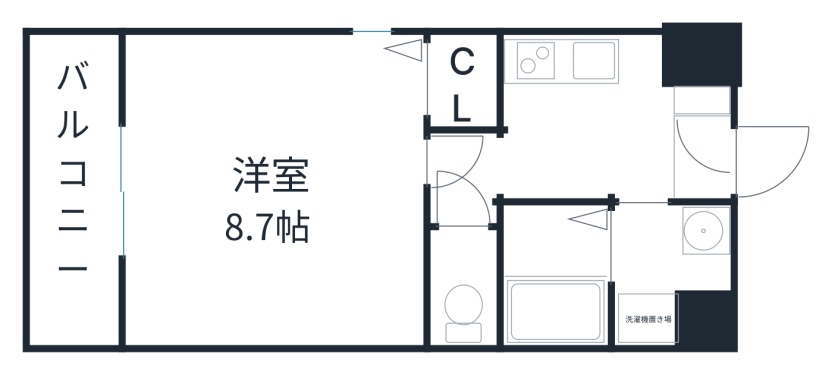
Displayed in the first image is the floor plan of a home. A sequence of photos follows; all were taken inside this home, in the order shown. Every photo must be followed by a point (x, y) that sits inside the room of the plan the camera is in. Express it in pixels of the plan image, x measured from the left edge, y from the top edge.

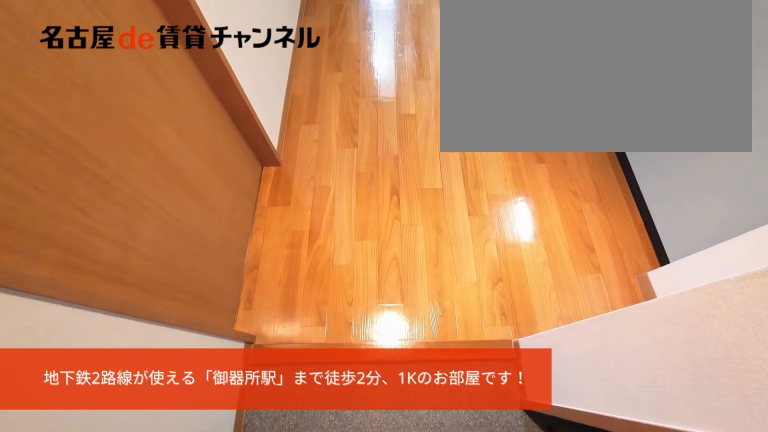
(706, 159)
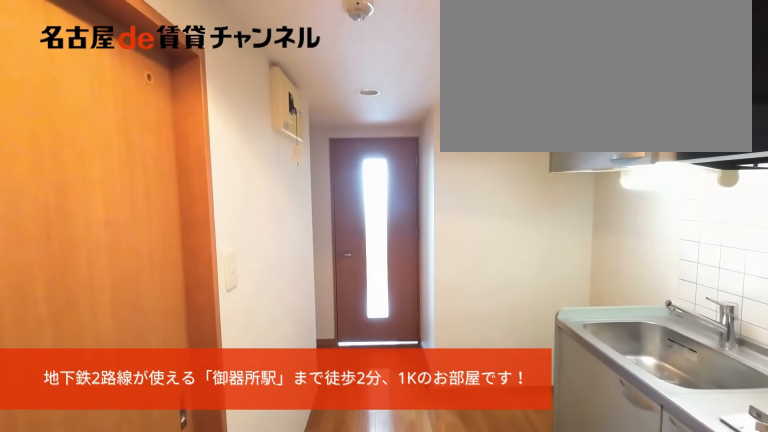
(706, 159)
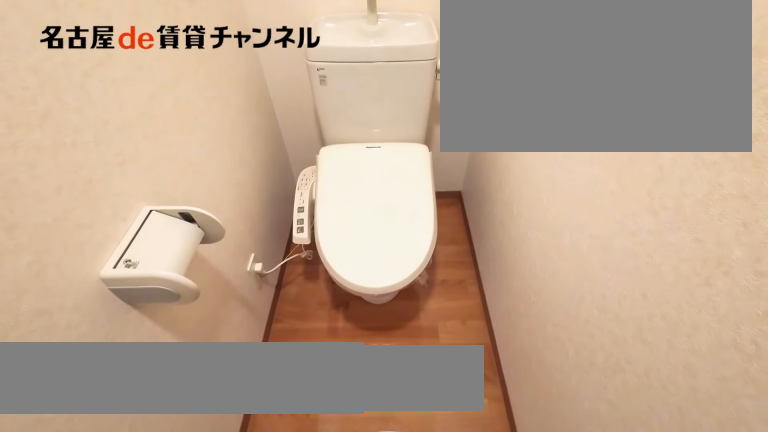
(464, 287)
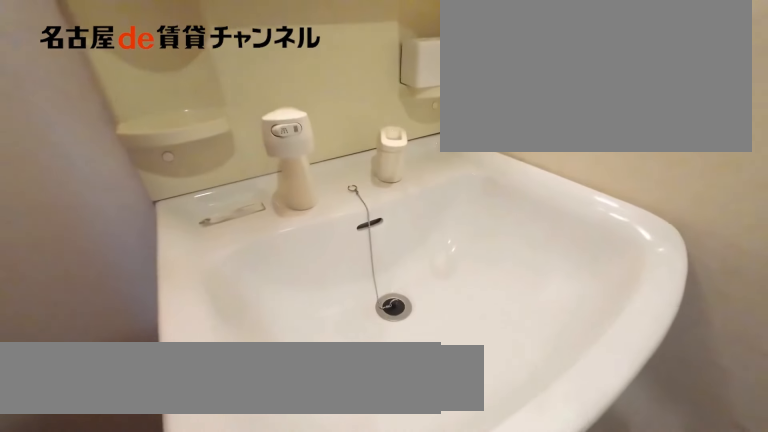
(673, 273)
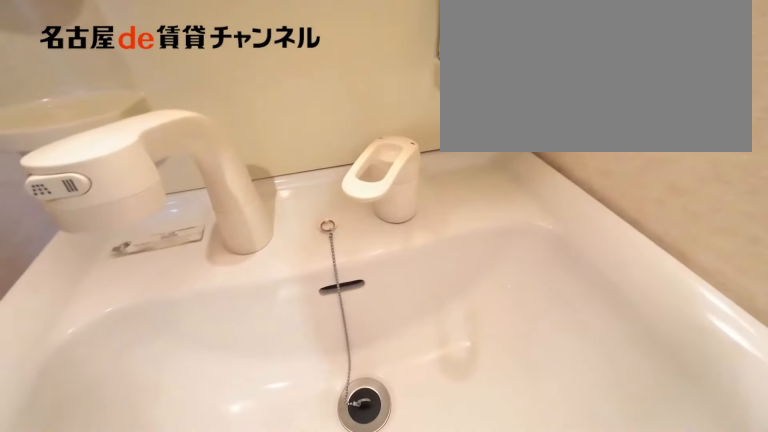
(673, 273)
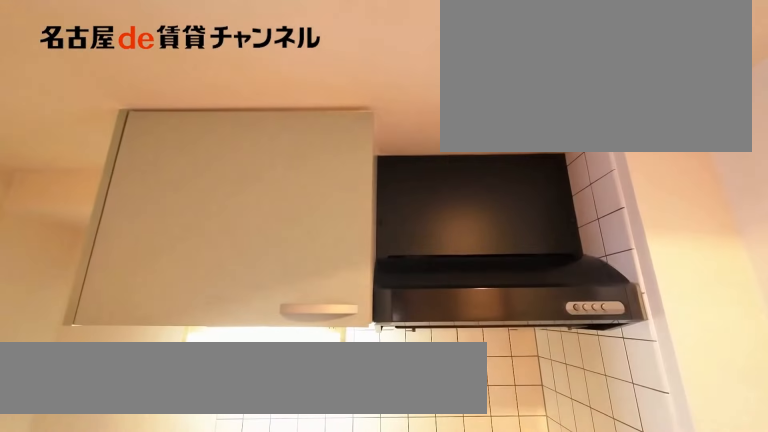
(581, 60)
